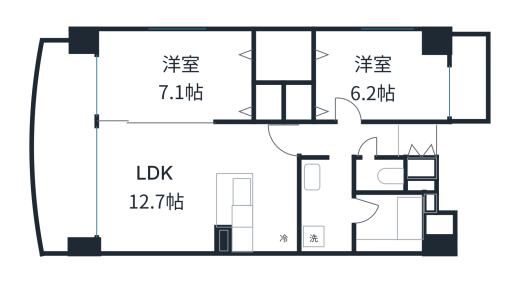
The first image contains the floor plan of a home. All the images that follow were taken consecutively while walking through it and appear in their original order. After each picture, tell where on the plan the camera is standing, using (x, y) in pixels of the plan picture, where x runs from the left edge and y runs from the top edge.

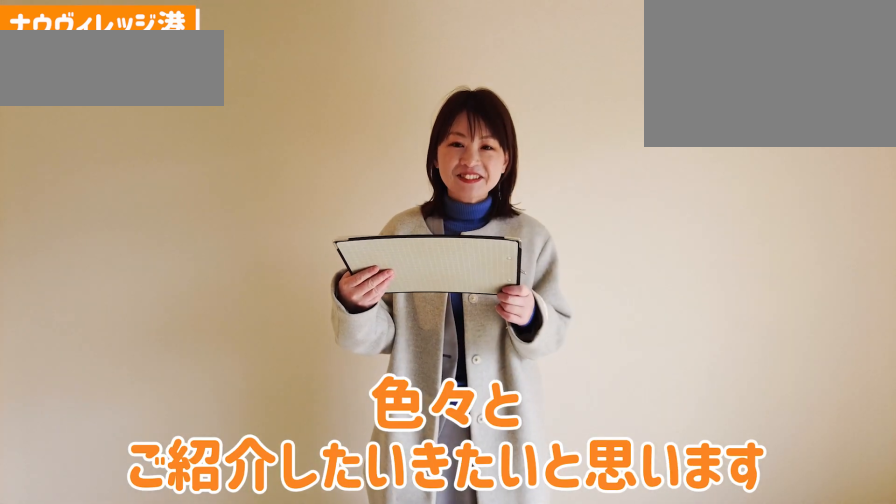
(165, 233)
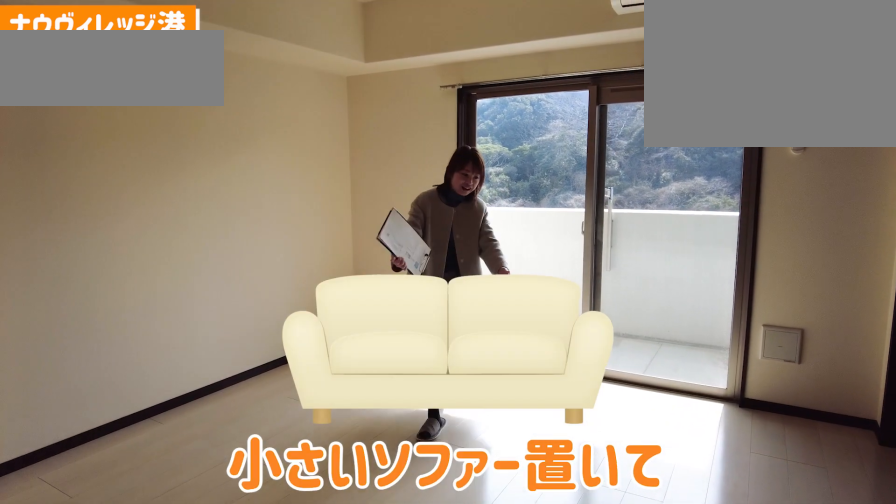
(165, 232)
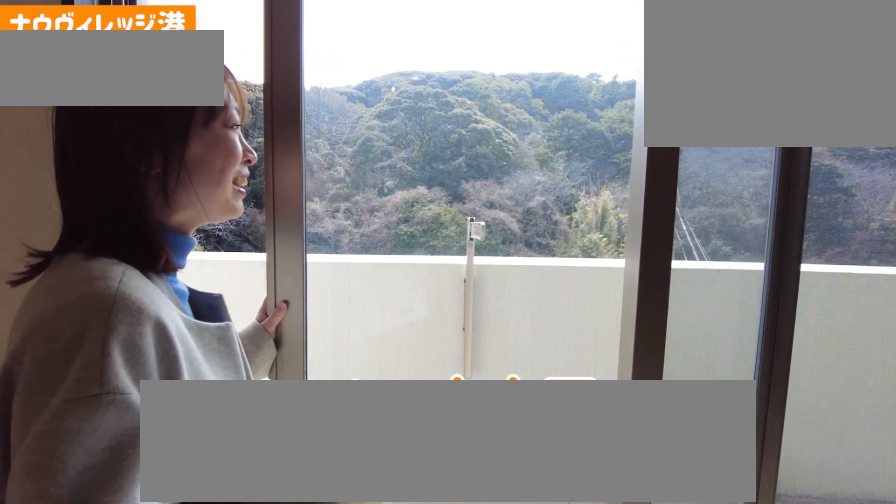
(70, 177)
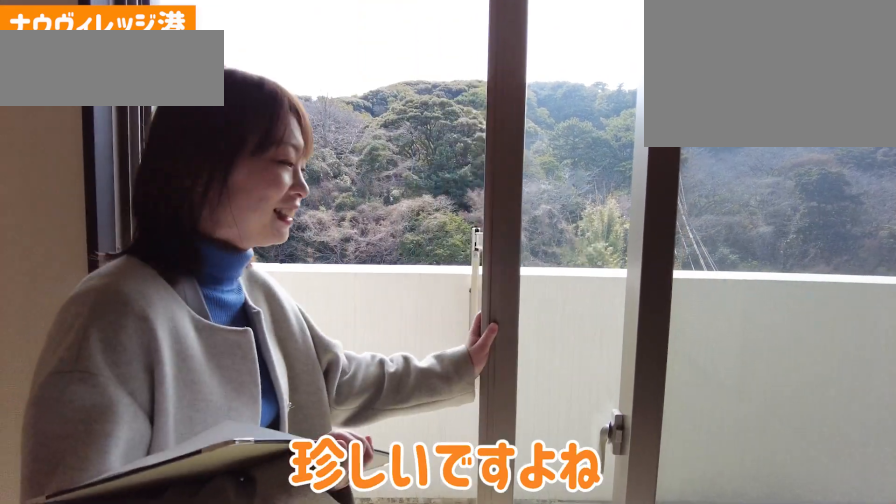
(70, 177)
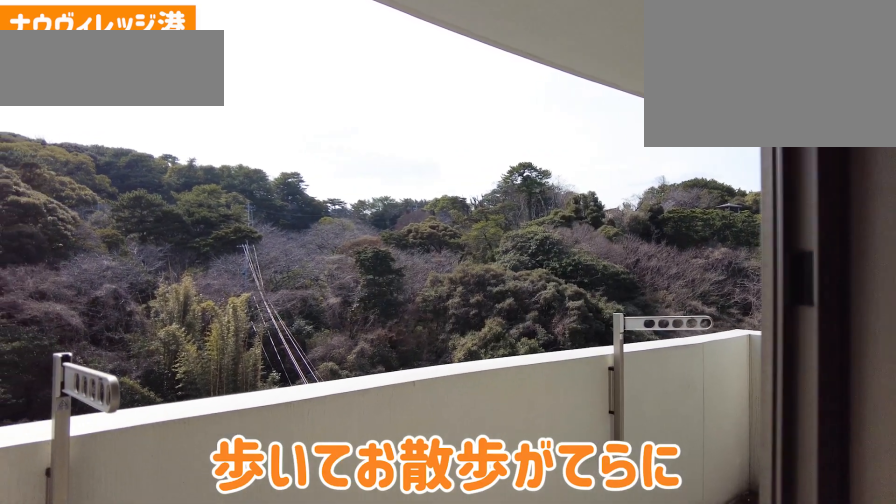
(70, 177)
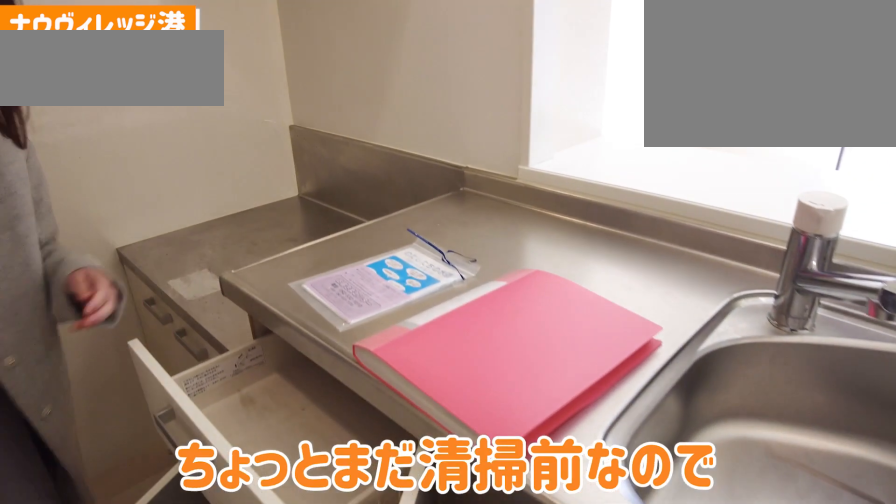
(272, 199)
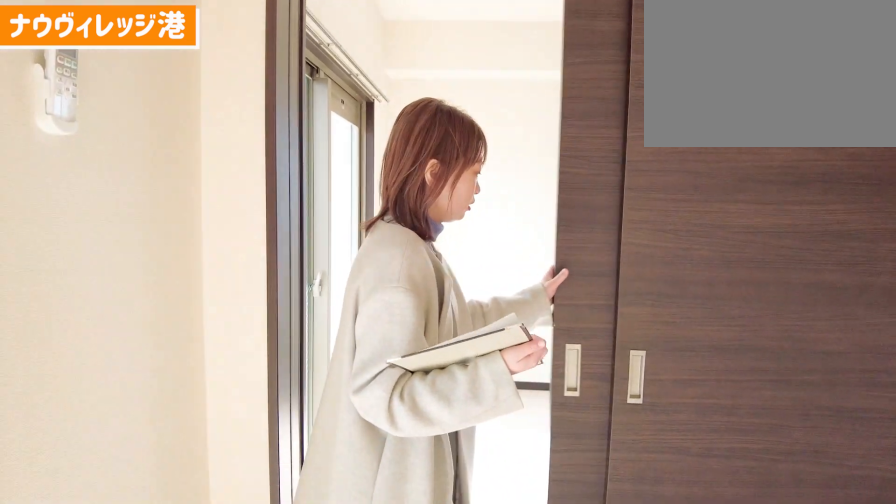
(125, 82)
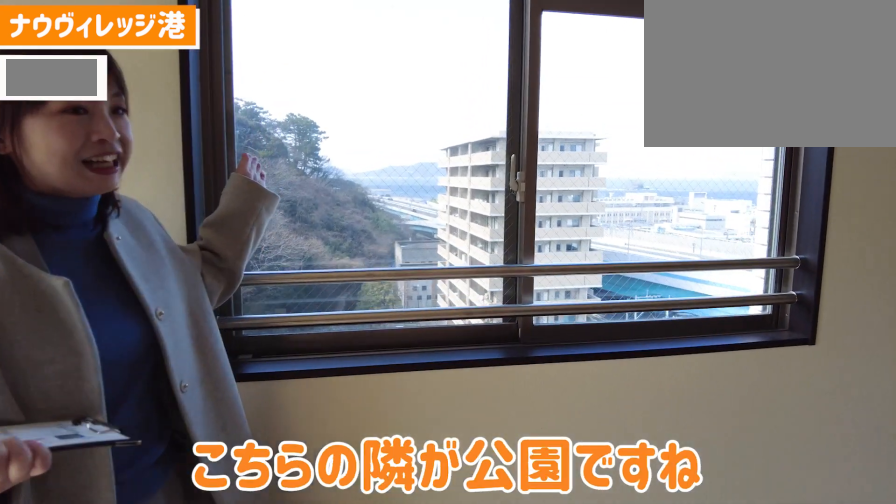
(189, 41)
